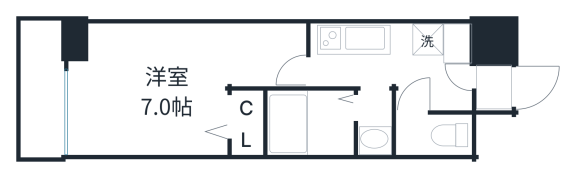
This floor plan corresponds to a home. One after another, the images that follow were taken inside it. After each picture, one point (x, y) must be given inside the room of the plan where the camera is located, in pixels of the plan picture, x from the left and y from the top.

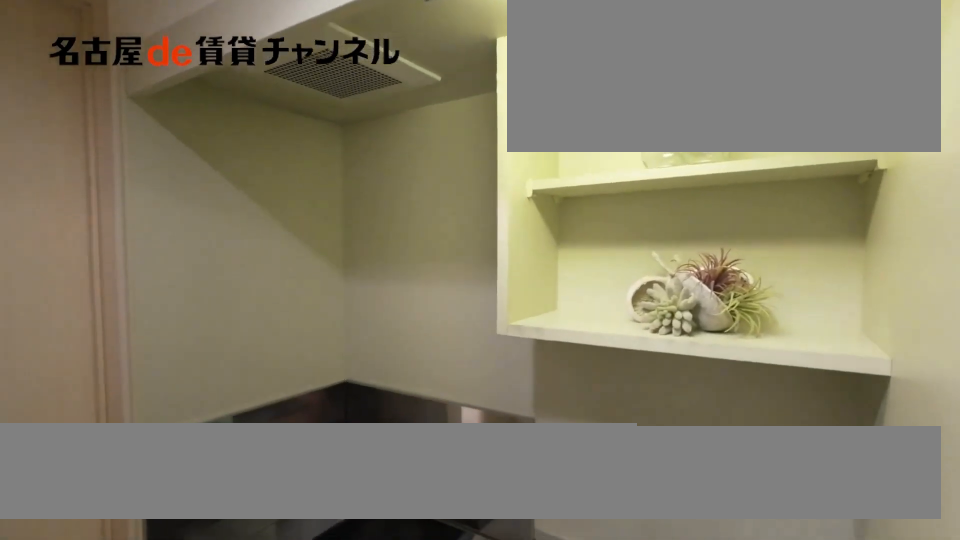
(360, 39)
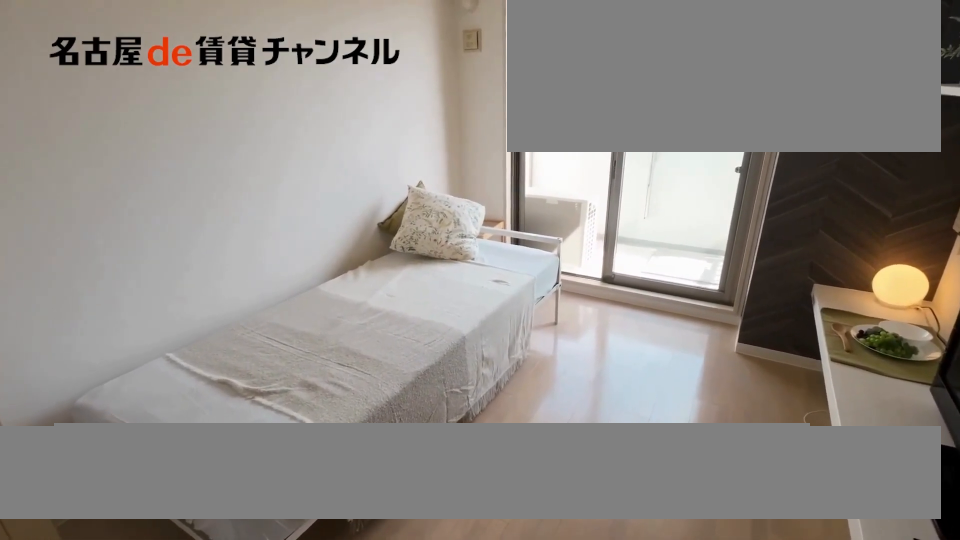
(170, 82)
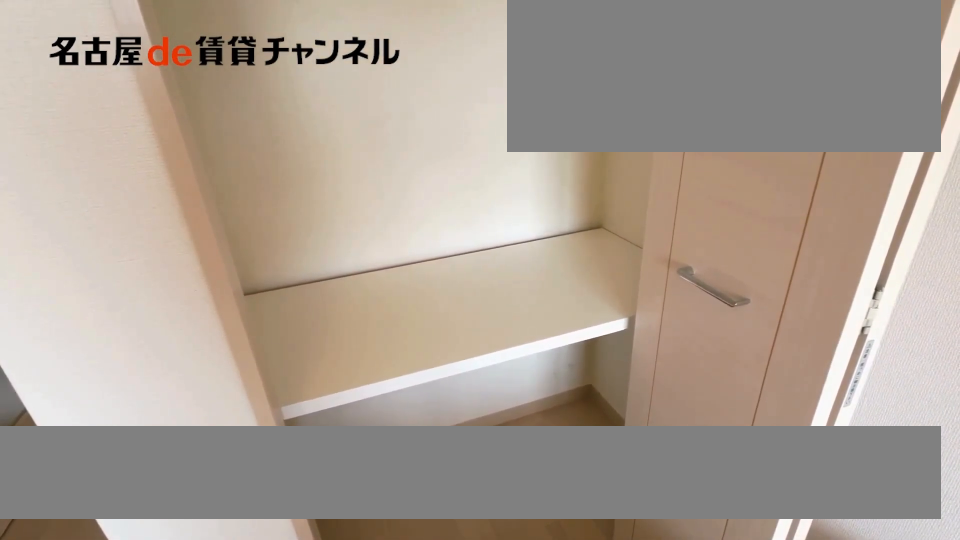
(245, 123)
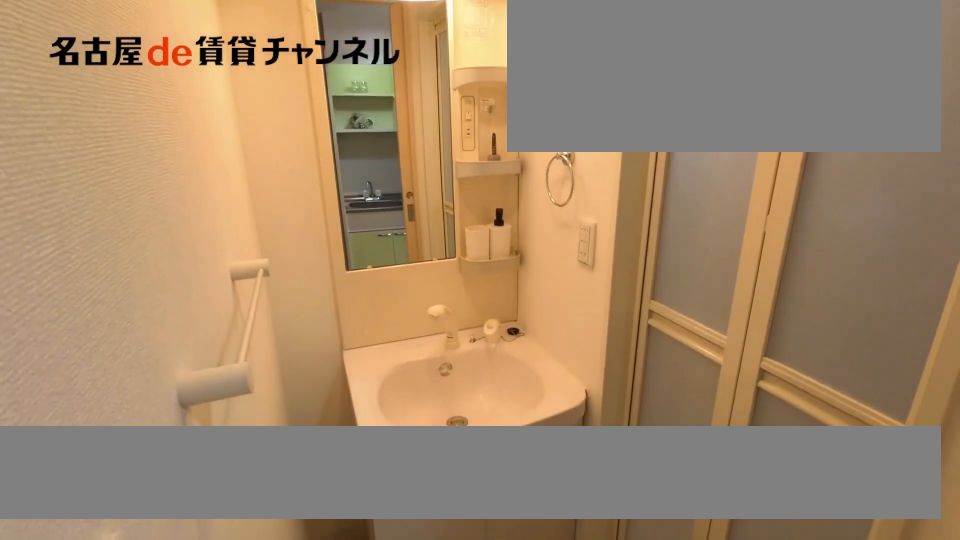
(381, 123)
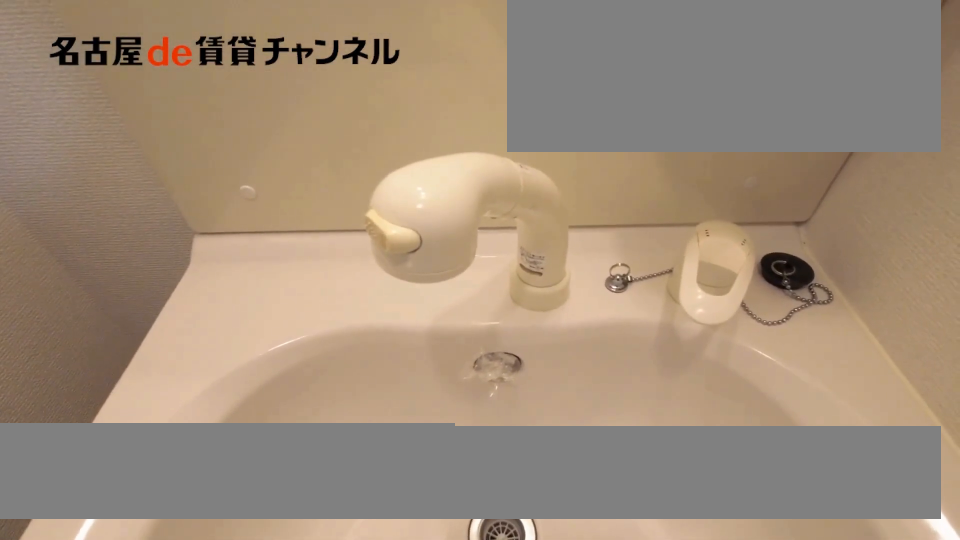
(381, 123)
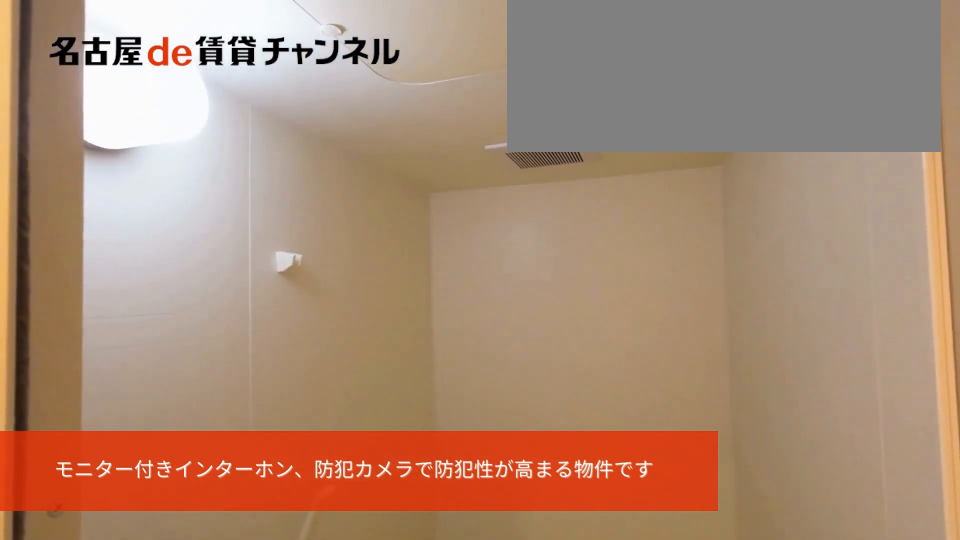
(308, 122)
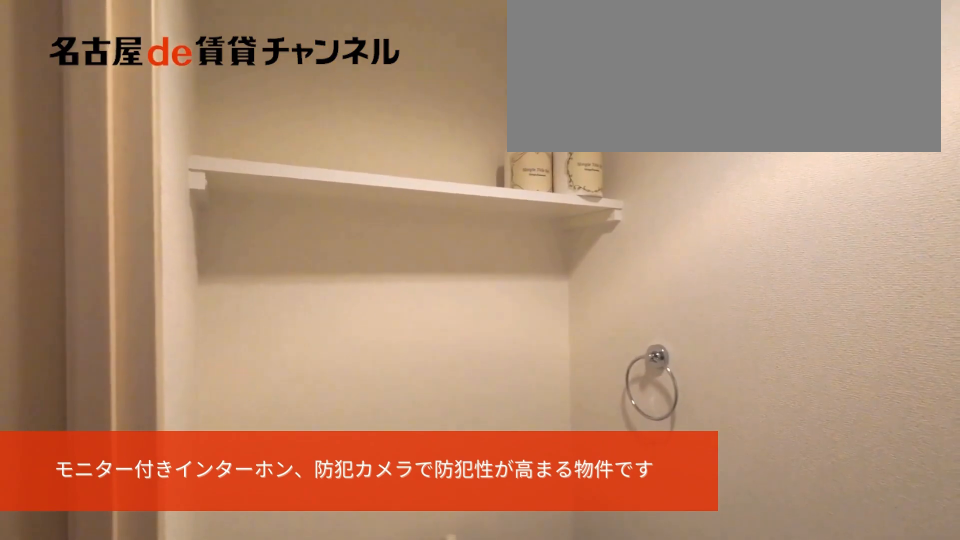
(433, 135)
